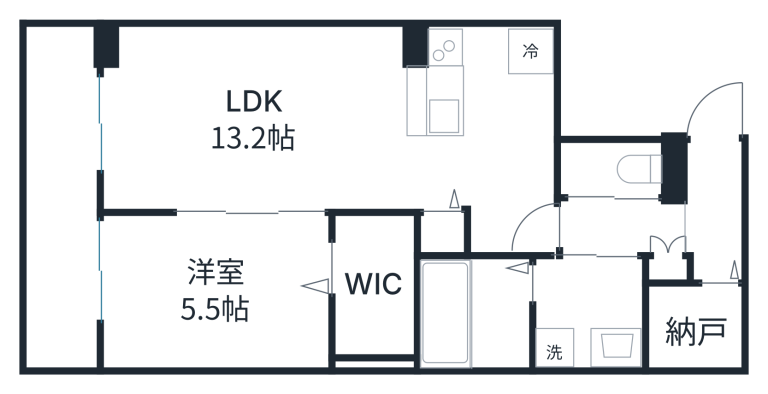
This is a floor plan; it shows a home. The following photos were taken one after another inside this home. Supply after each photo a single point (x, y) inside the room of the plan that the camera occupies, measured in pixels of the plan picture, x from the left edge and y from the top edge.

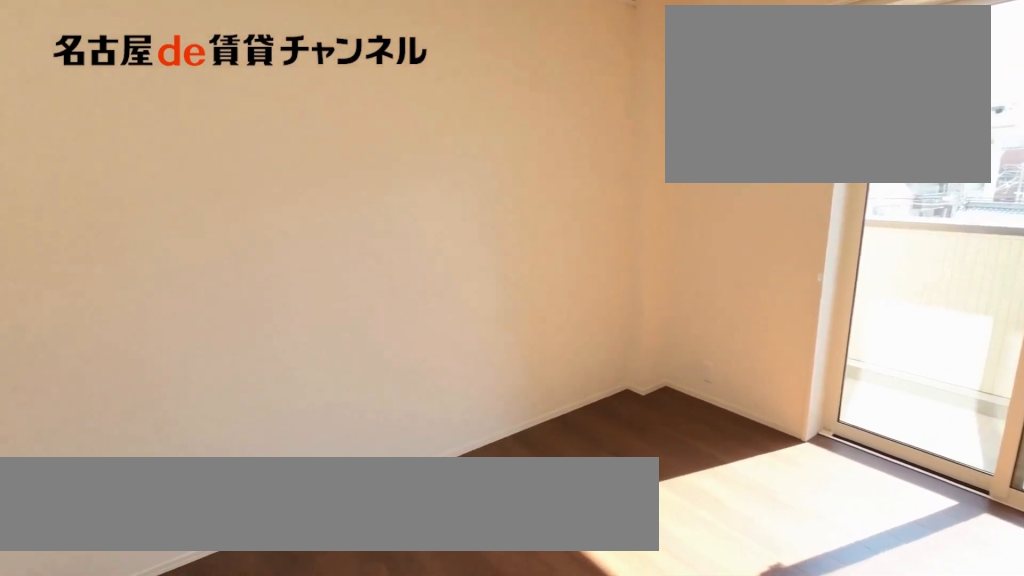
(212, 289)
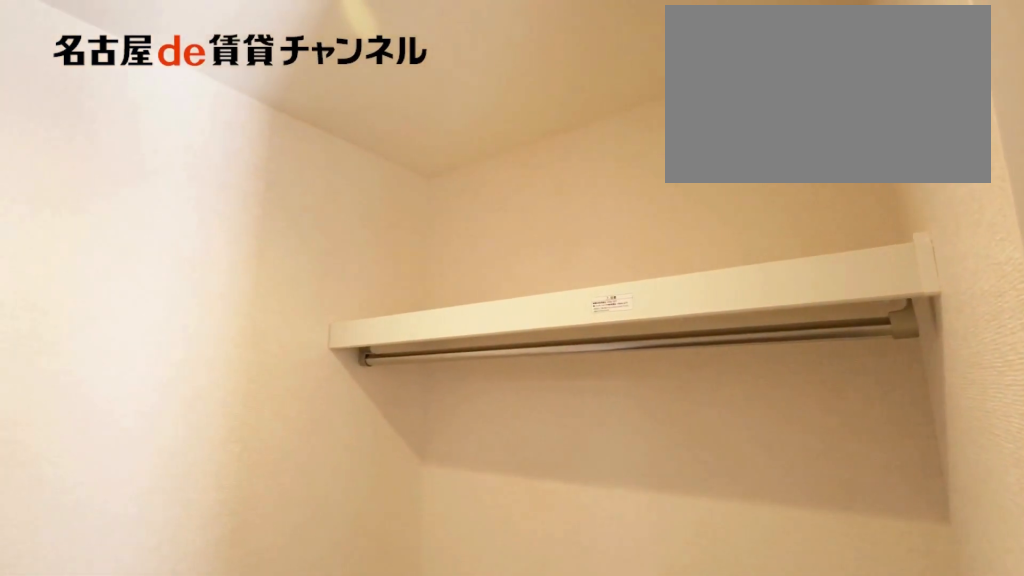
(371, 288)
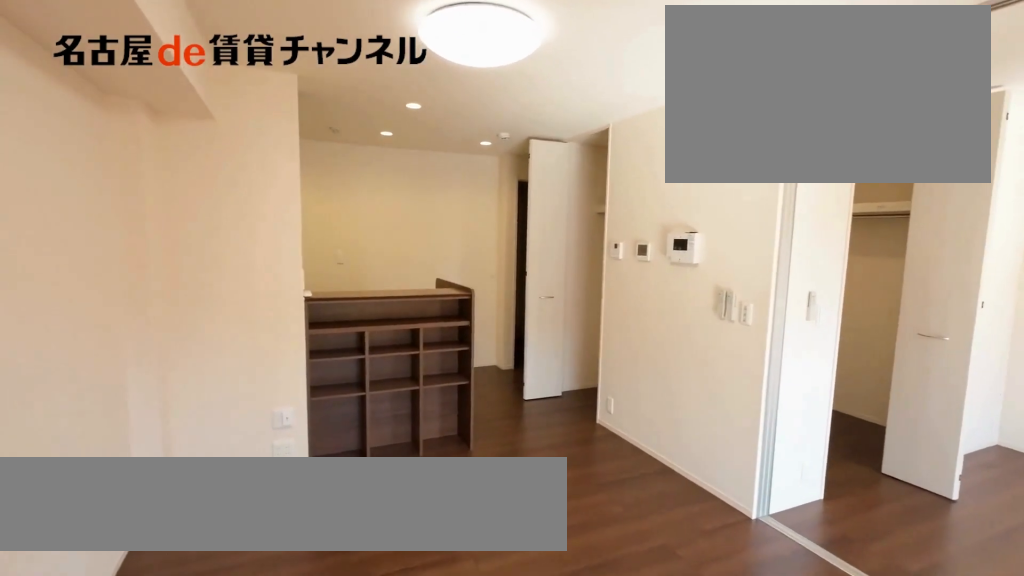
(291, 128)
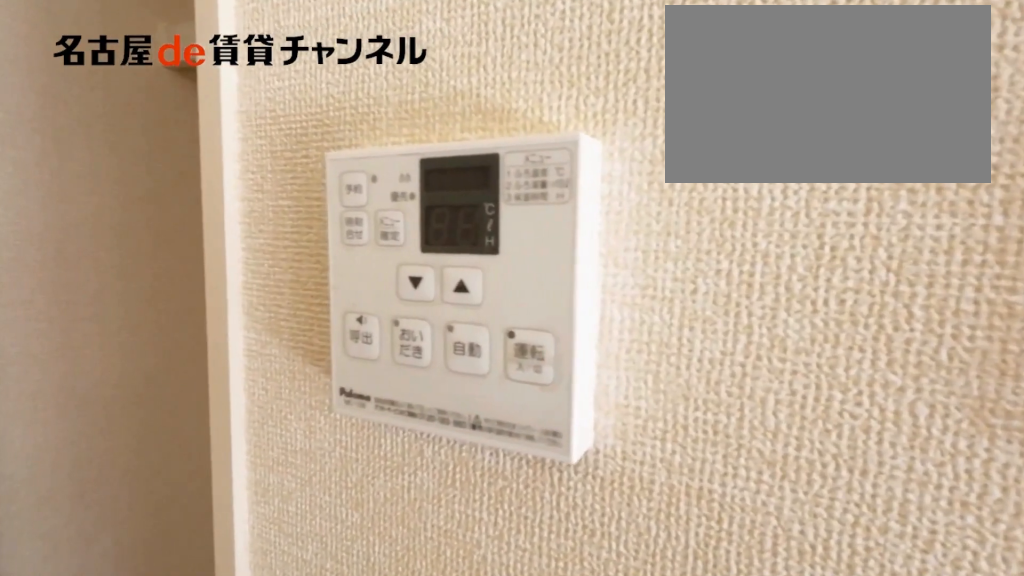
(291, 128)
